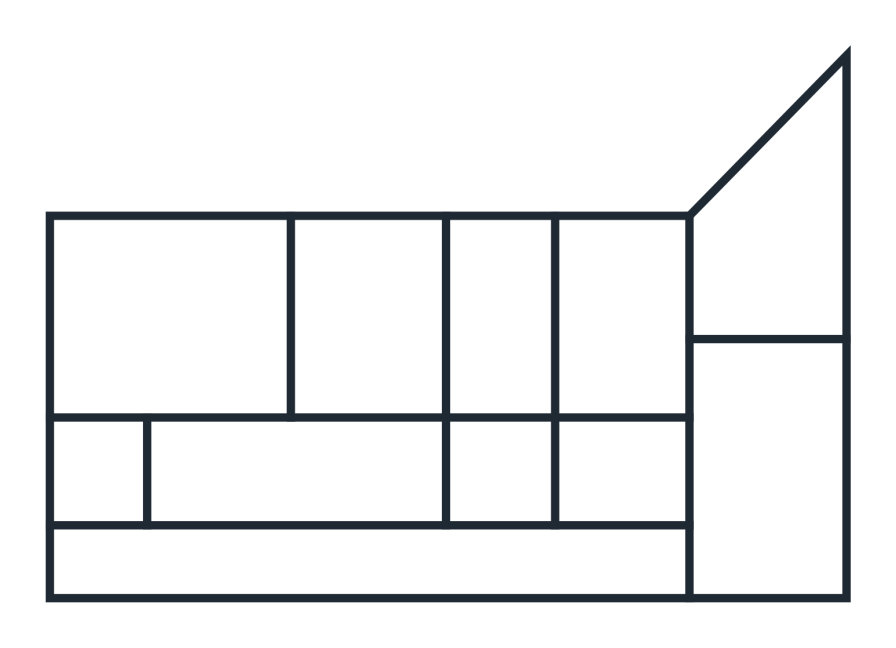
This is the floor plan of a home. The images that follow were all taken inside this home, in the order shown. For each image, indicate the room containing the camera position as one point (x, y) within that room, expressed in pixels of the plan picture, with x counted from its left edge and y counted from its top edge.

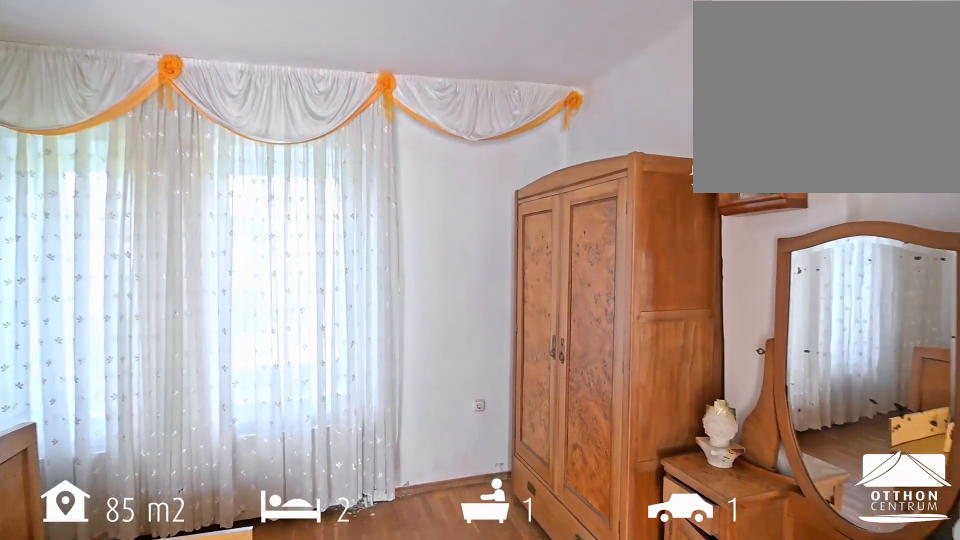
(175, 319)
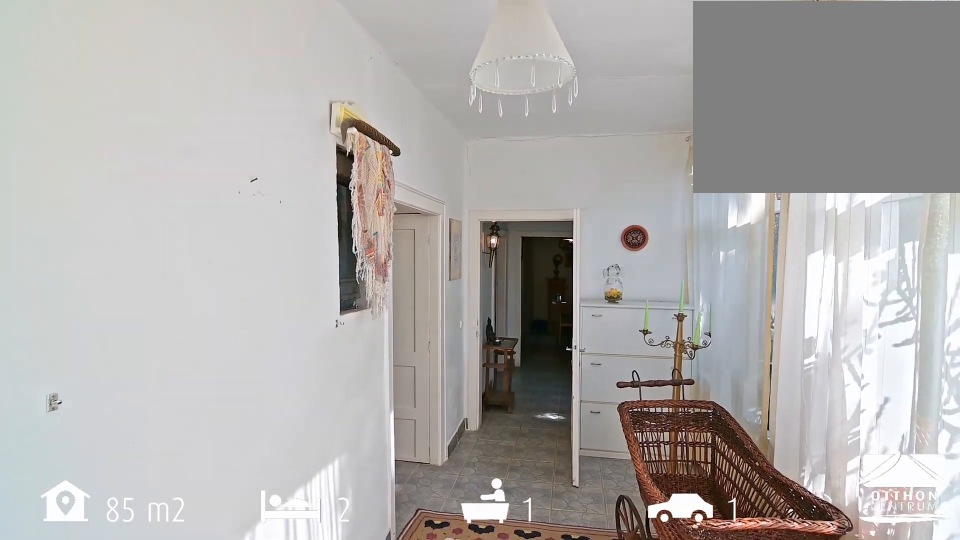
(303, 479)
